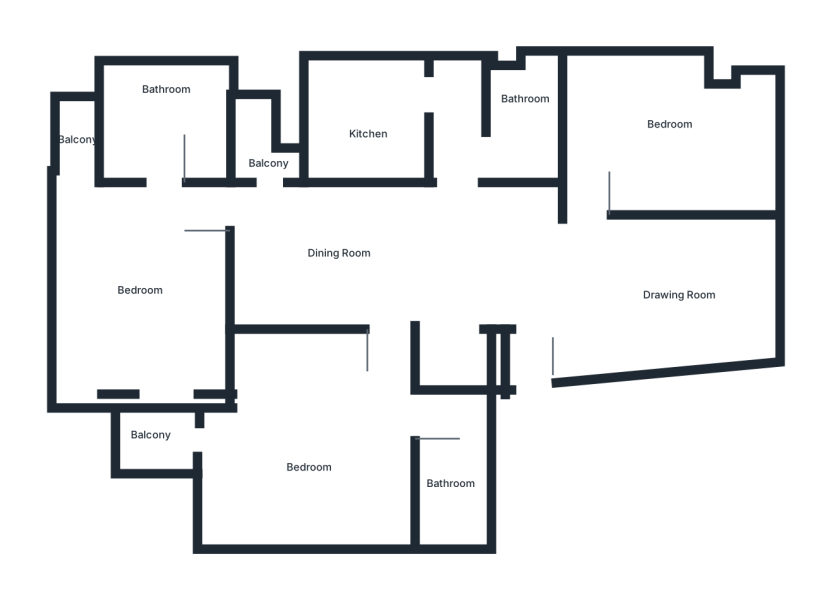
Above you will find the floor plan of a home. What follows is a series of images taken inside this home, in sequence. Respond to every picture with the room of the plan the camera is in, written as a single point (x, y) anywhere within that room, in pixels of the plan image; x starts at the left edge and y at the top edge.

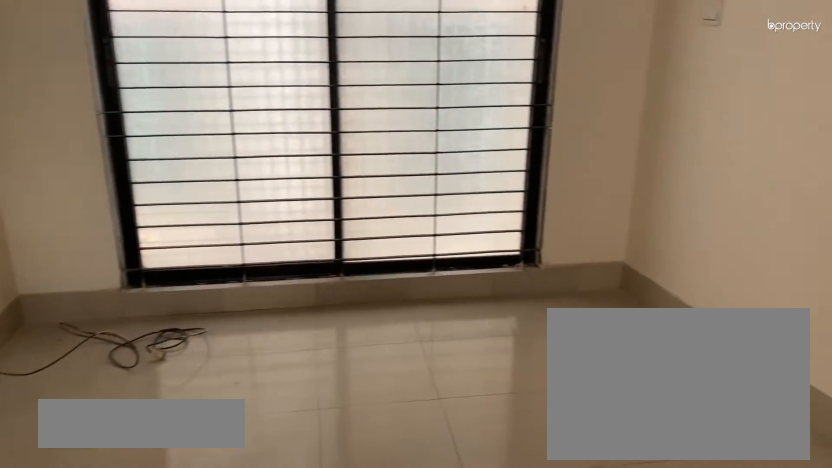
(643, 284)
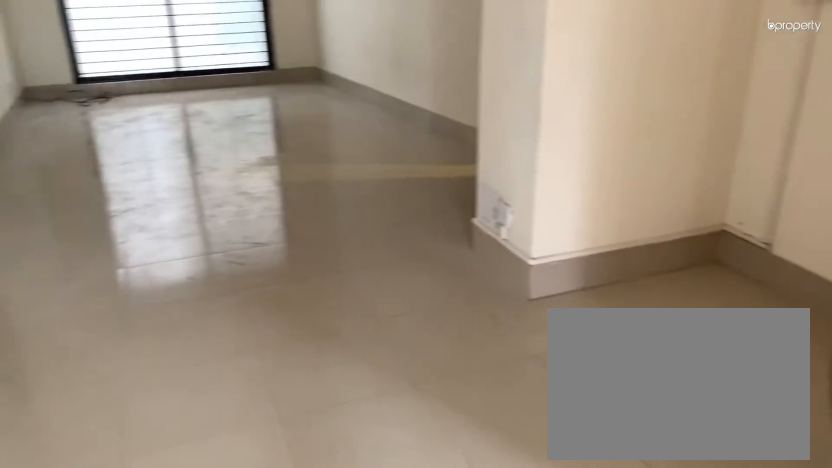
(414, 256)
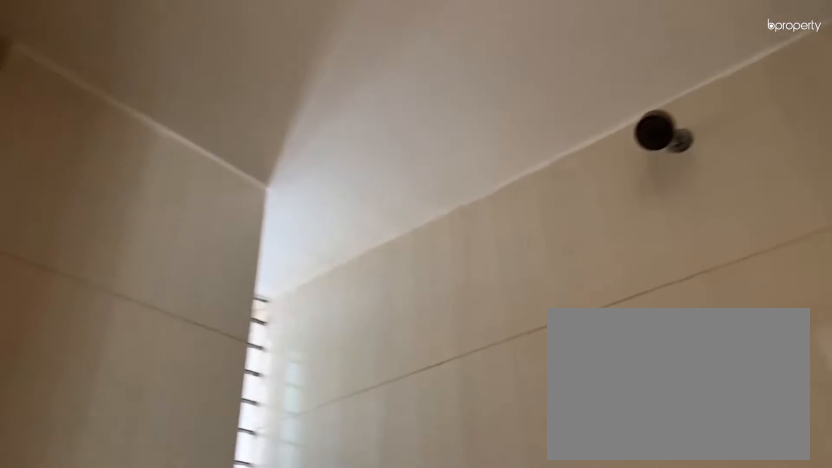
(519, 141)
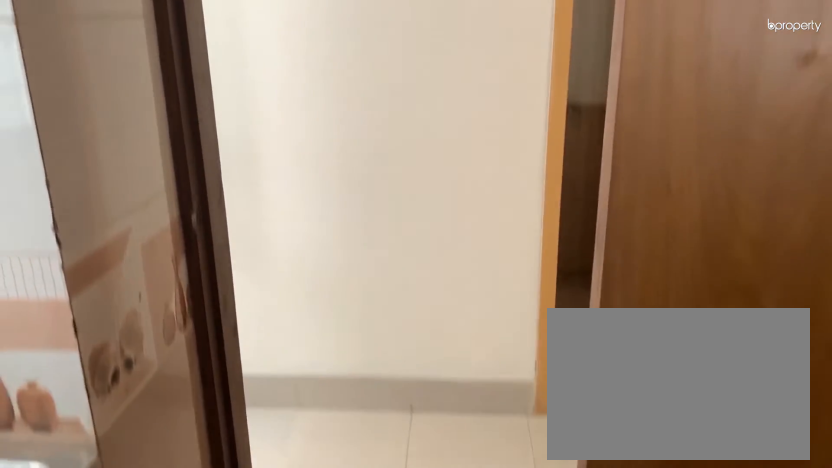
(372, 123)
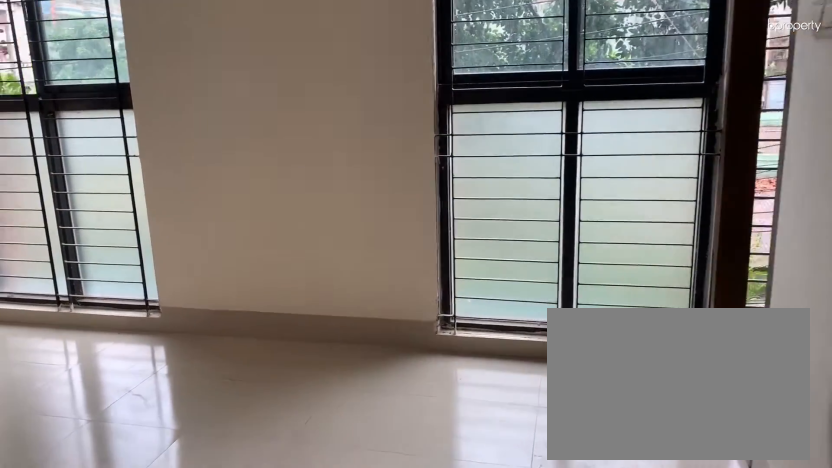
(157, 298)
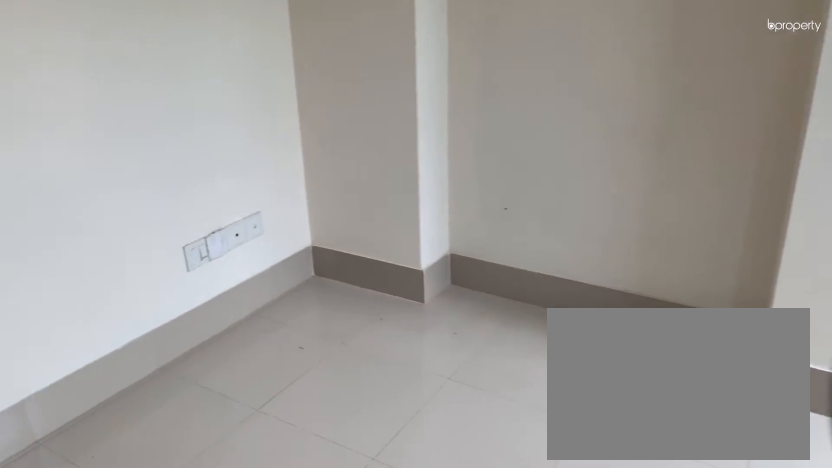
(157, 298)
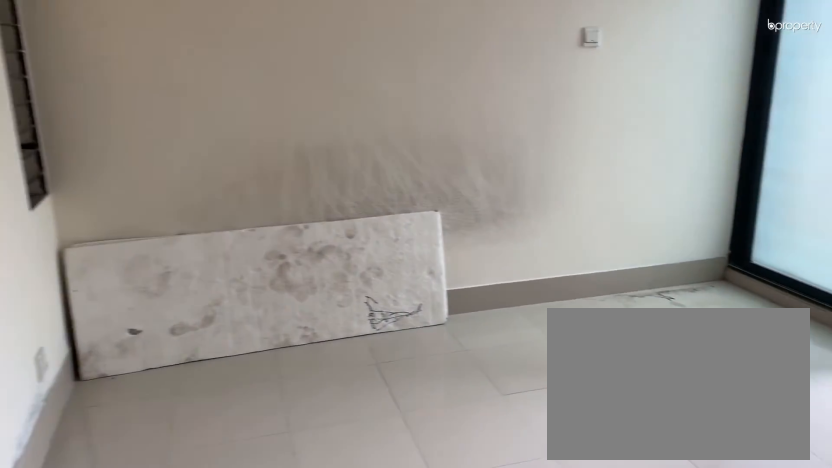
(321, 461)
